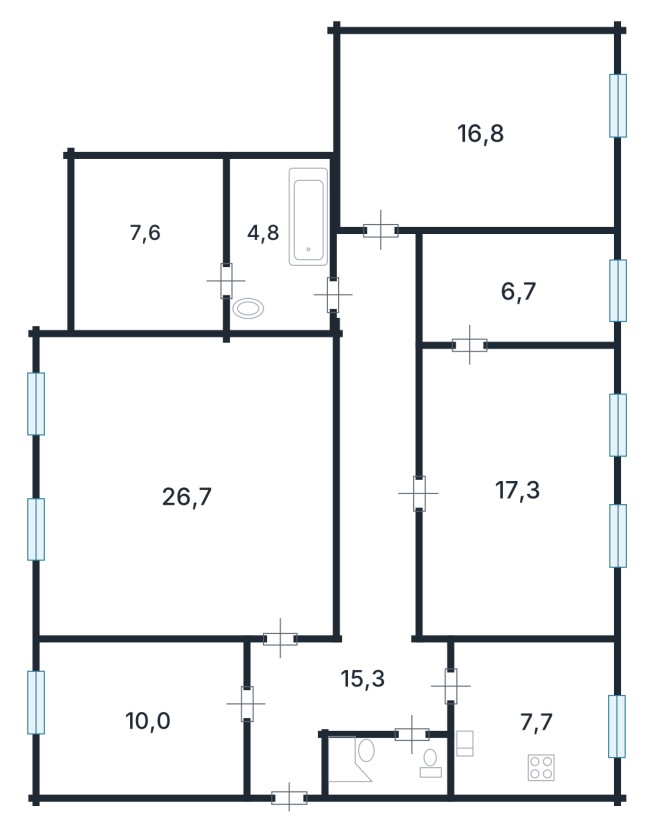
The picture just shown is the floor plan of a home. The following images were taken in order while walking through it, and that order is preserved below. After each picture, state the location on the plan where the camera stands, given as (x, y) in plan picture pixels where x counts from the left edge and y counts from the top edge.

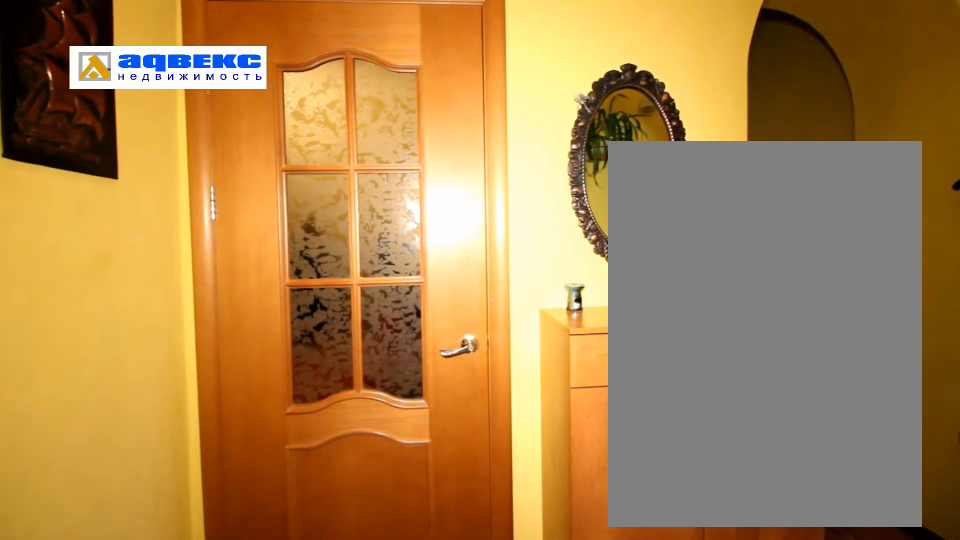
(413, 726)
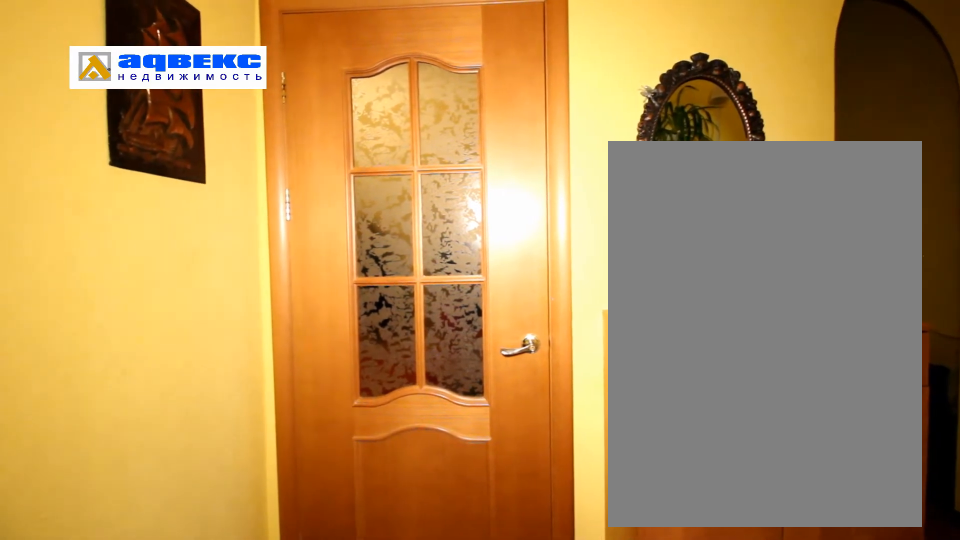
(413, 727)
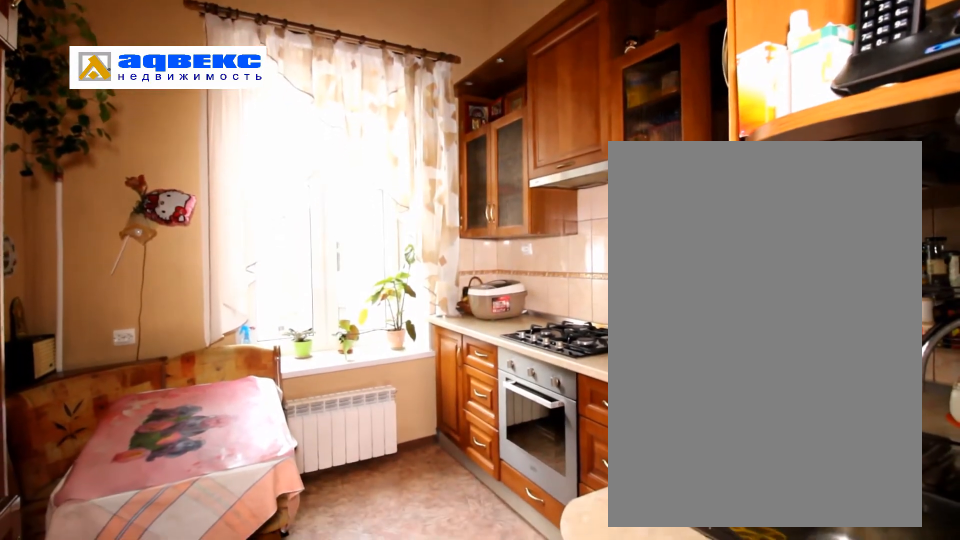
(546, 758)
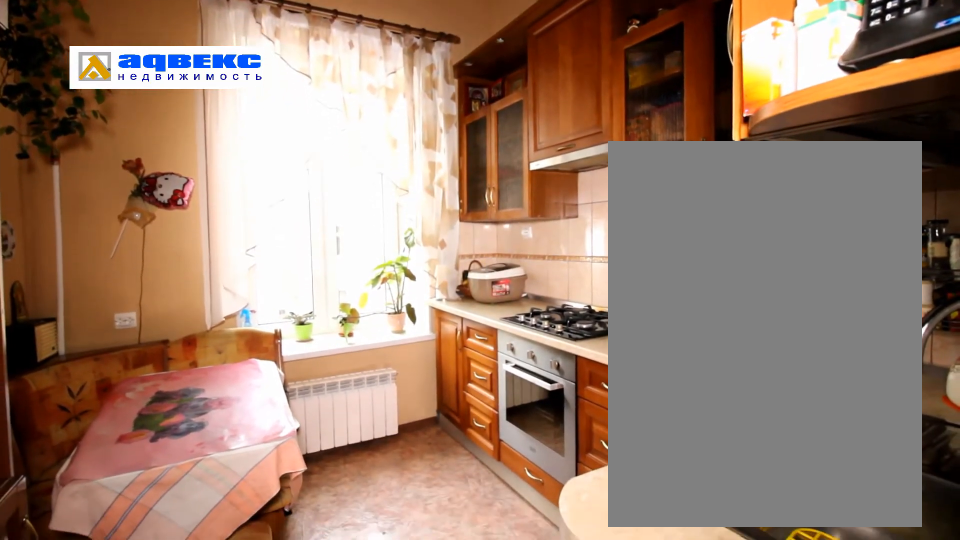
(546, 758)
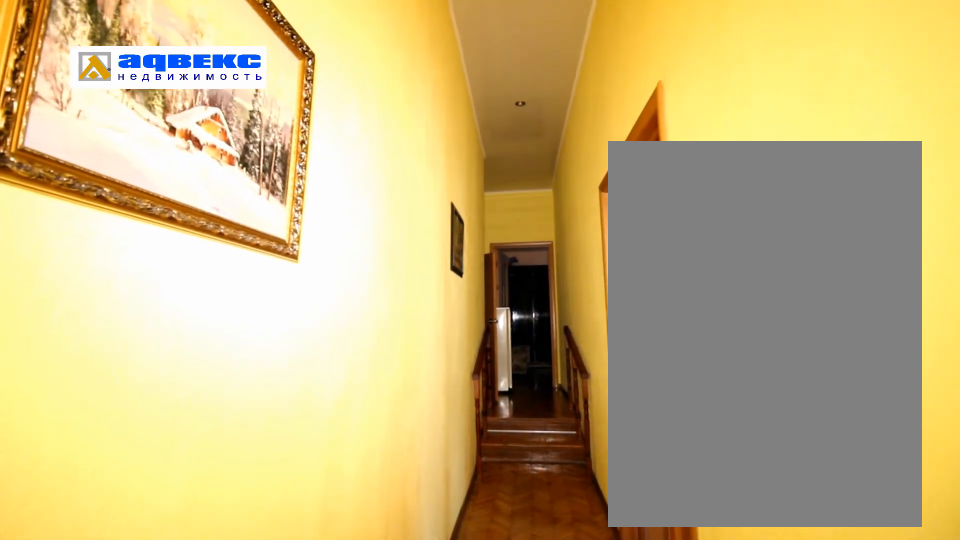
(377, 463)
